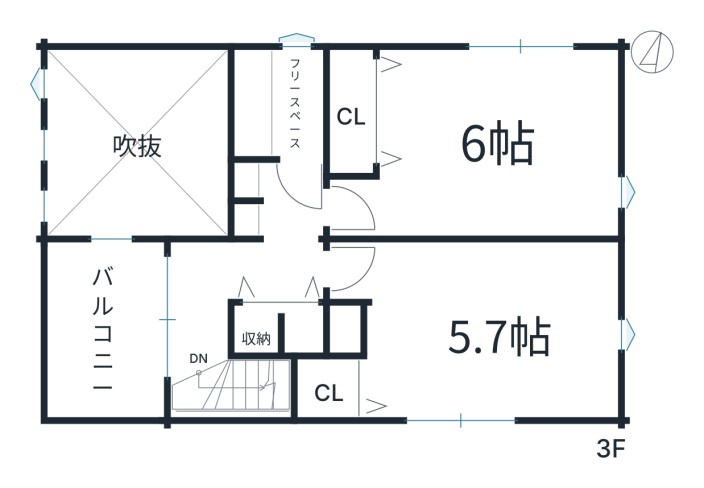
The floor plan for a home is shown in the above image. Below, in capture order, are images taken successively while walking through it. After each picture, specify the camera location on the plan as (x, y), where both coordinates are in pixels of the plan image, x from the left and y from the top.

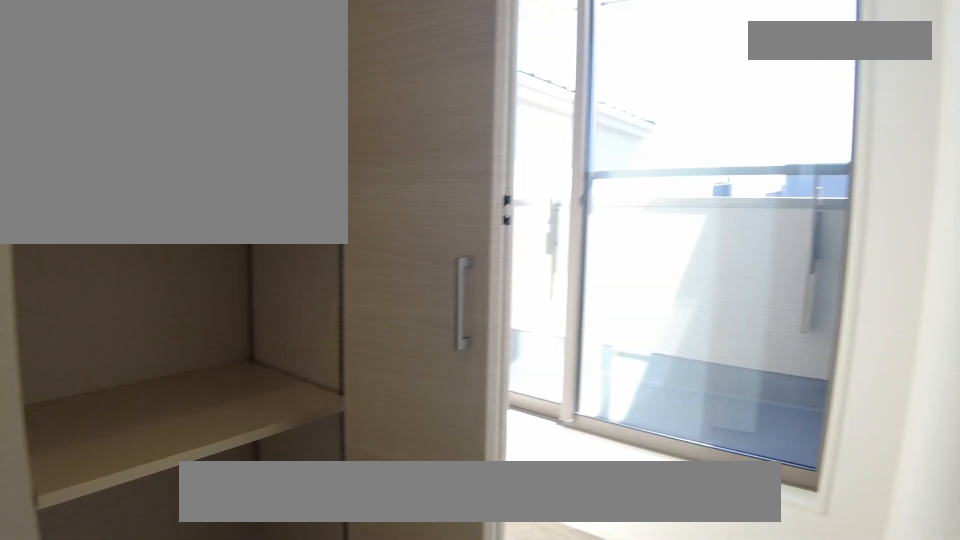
(279, 298)
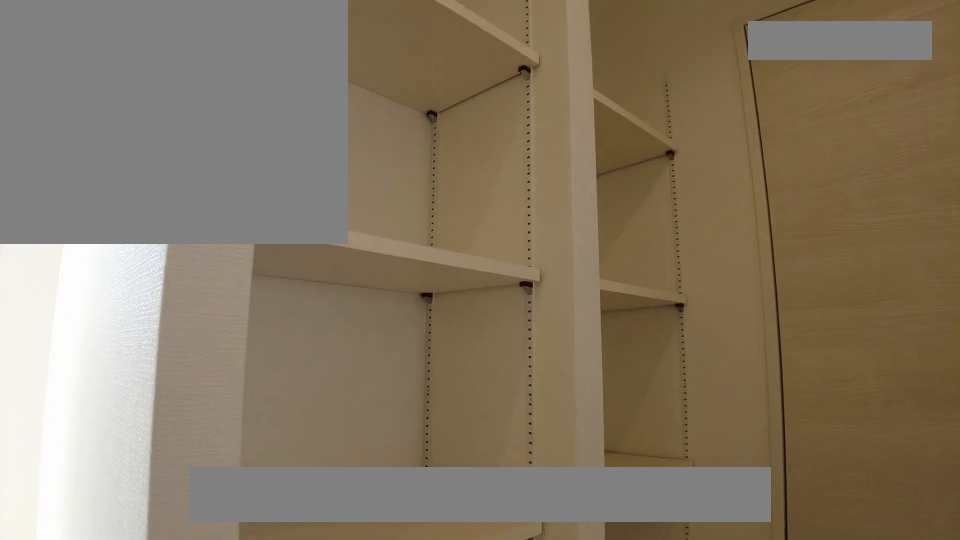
(286, 302)
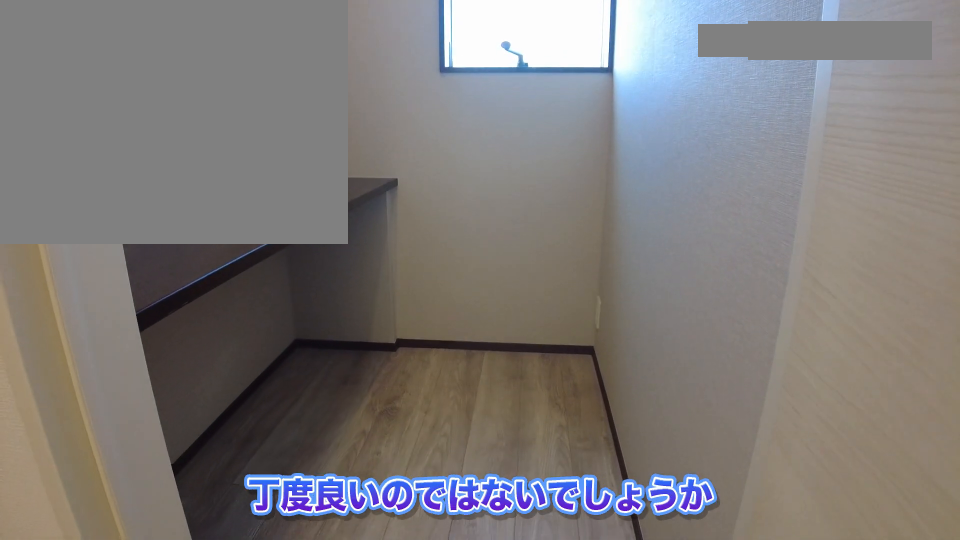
(302, 104)
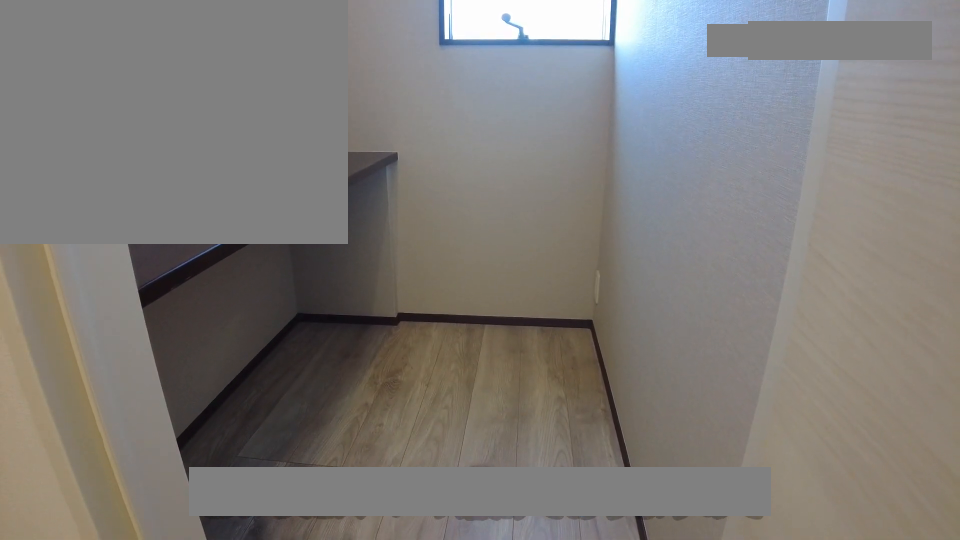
(305, 102)
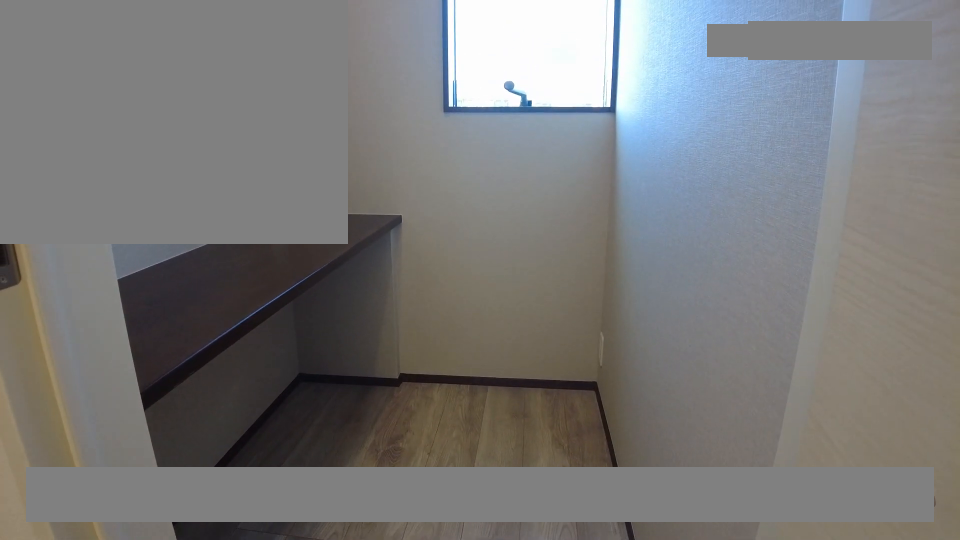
(303, 103)
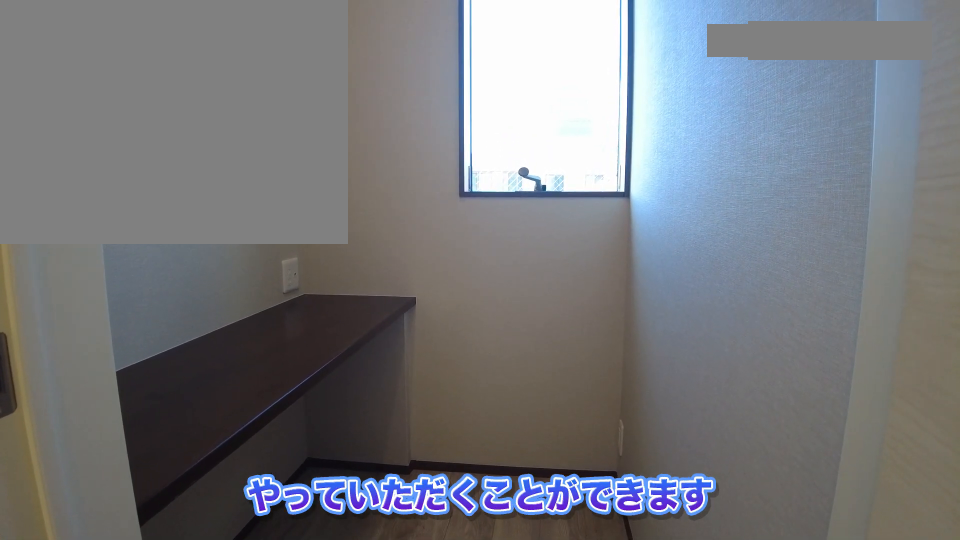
(300, 103)
